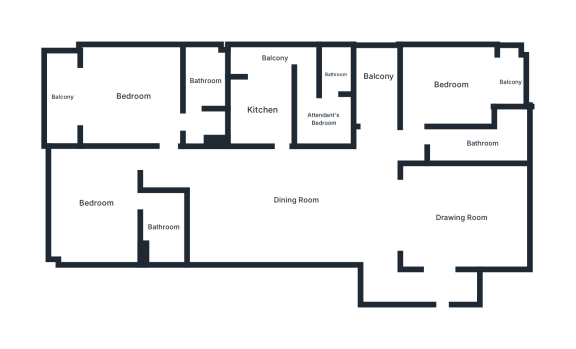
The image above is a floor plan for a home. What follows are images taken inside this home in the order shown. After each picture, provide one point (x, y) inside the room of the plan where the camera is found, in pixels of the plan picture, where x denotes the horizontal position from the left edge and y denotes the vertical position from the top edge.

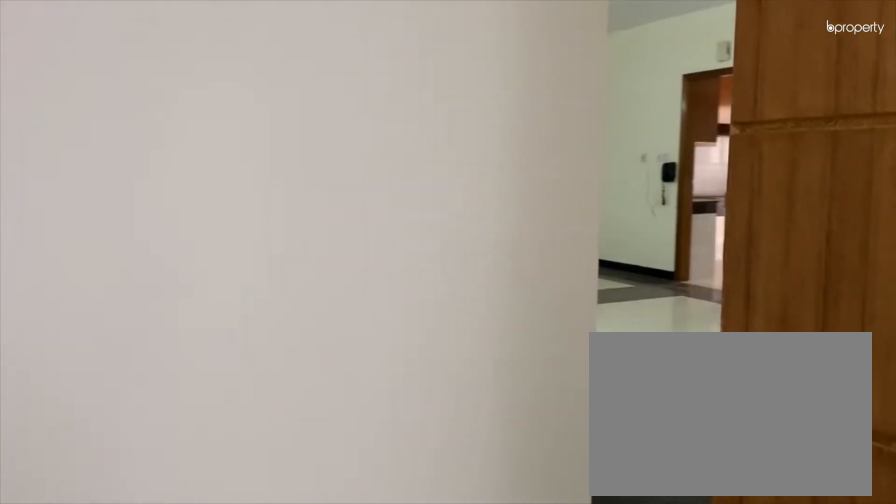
(381, 239)
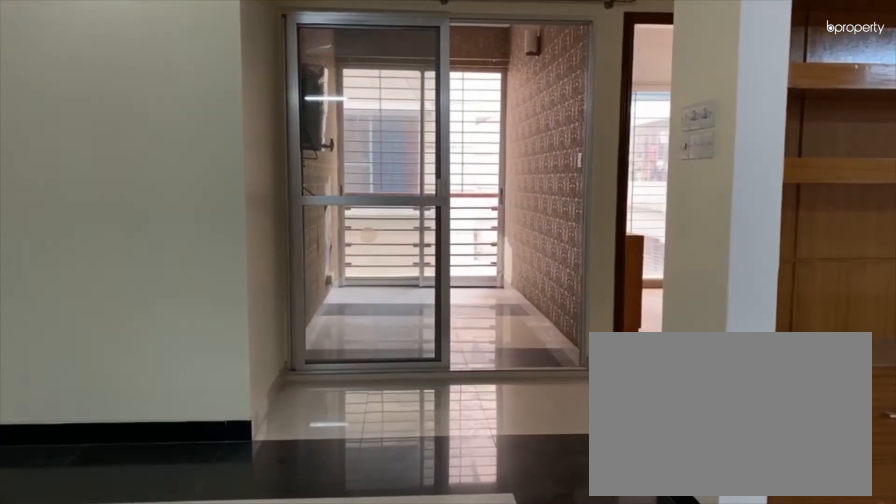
(294, 200)
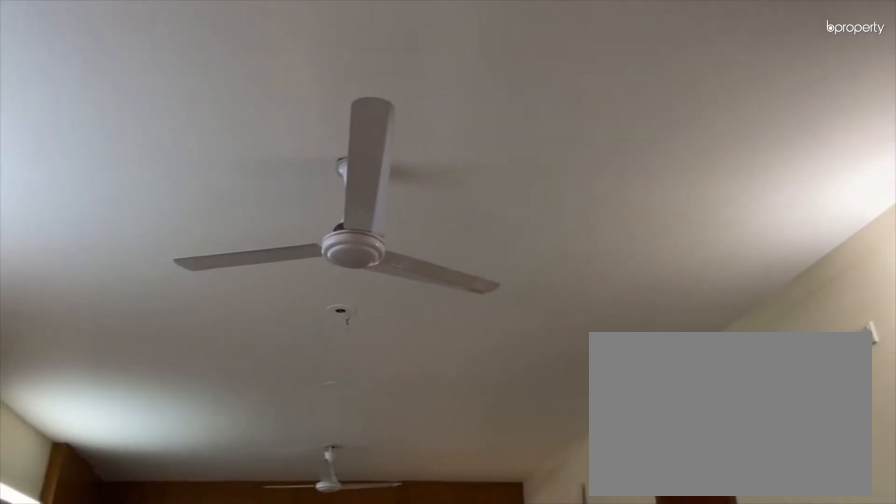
(293, 200)
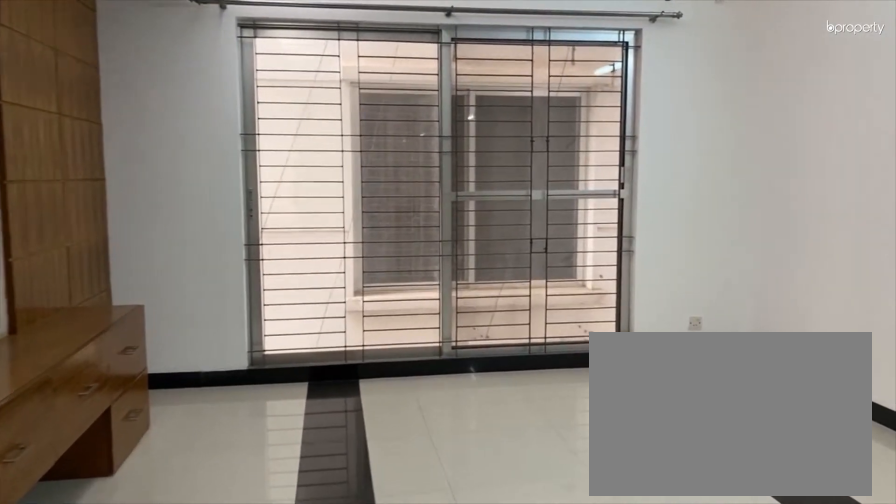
(469, 216)
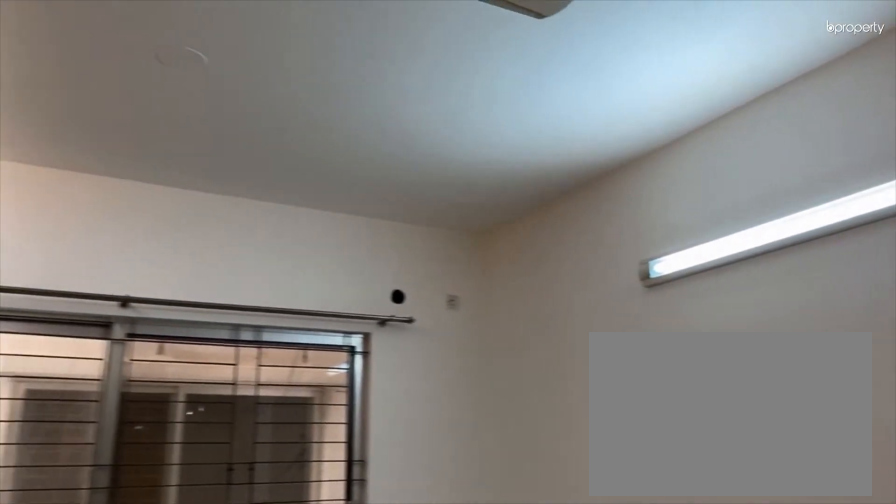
(465, 216)
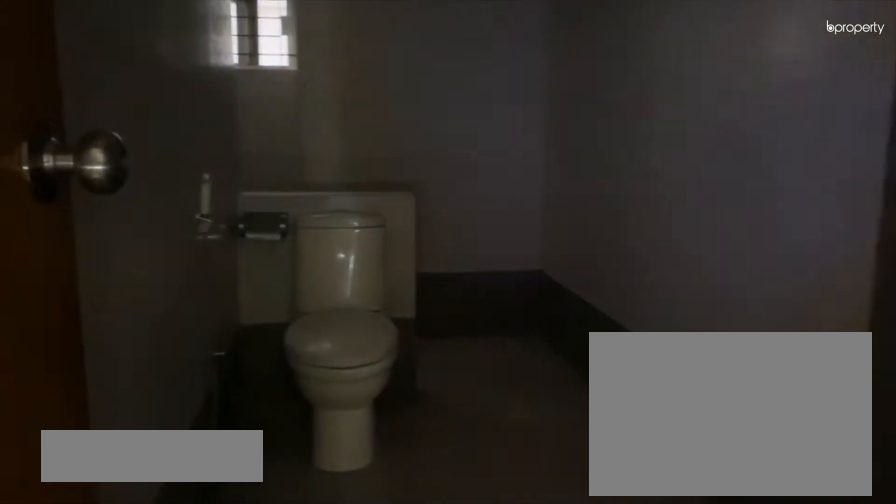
(482, 144)
